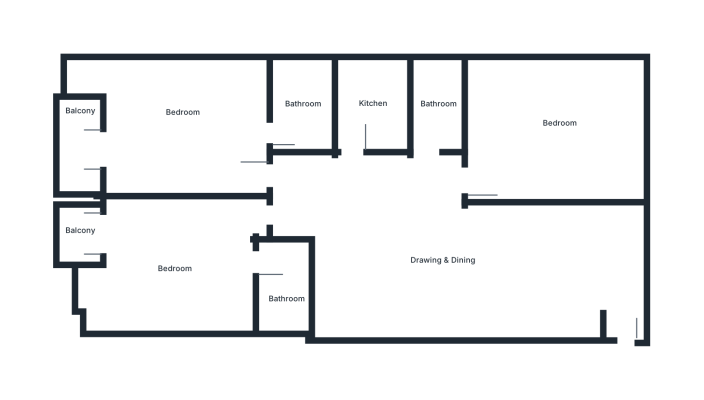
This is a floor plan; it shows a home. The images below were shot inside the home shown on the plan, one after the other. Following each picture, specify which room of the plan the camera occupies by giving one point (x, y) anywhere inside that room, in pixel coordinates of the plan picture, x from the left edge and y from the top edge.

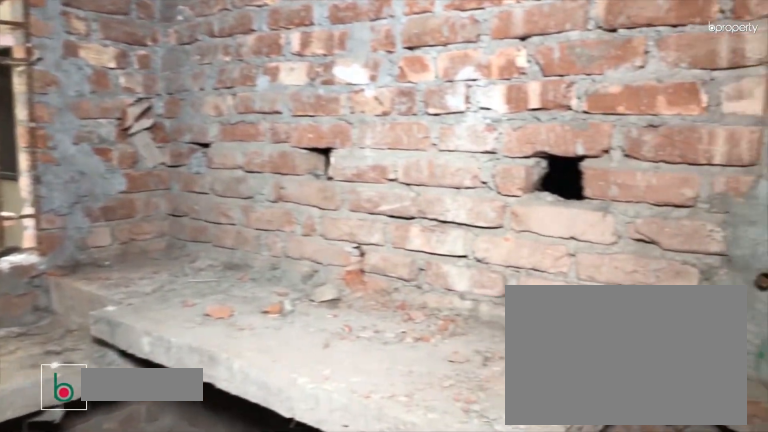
(369, 101)
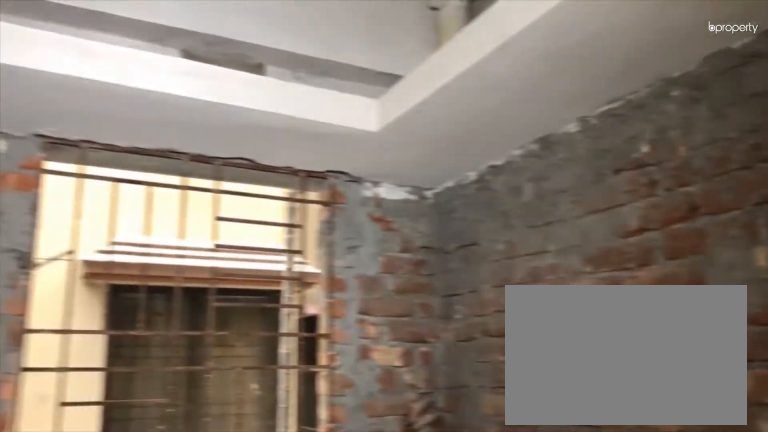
(369, 101)
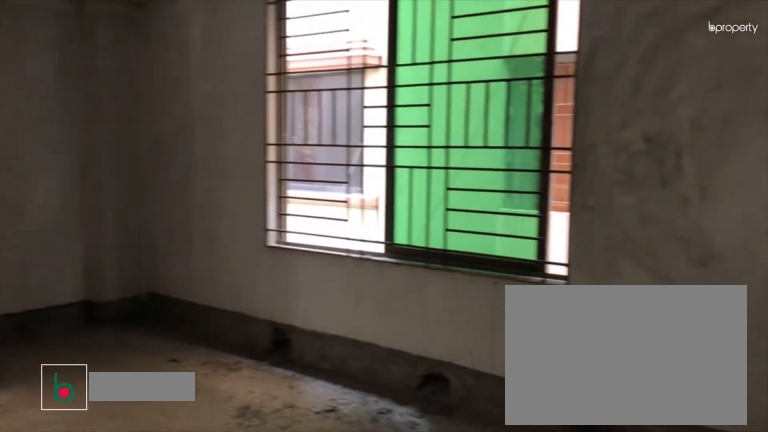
(182, 129)
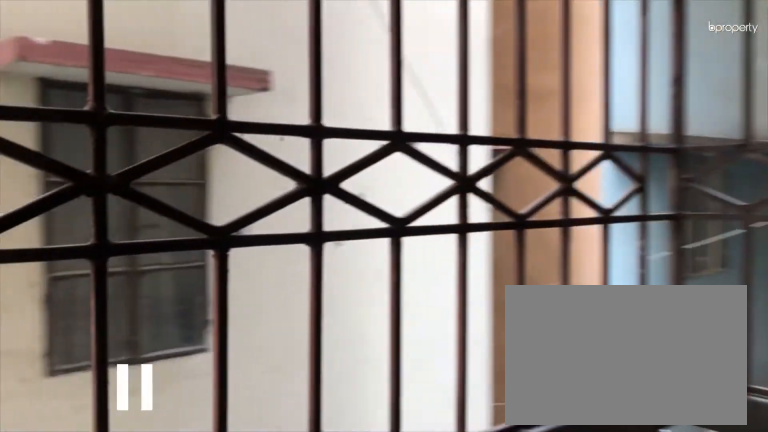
(79, 151)
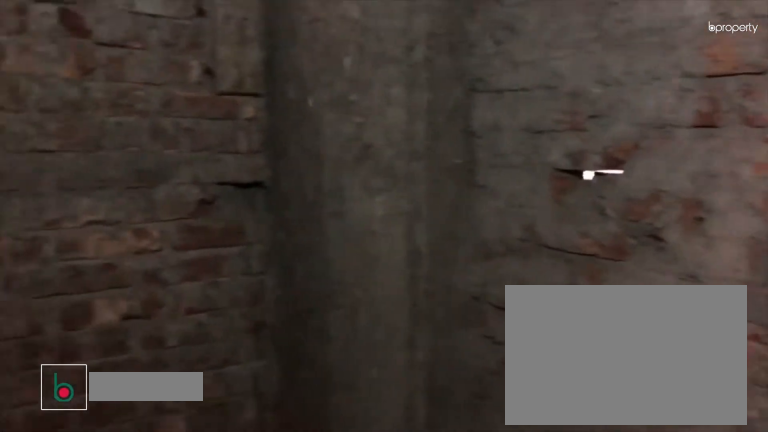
(300, 104)
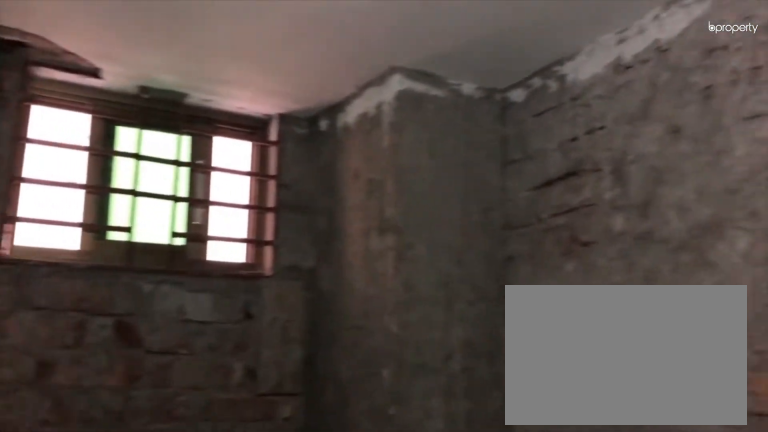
(300, 104)
